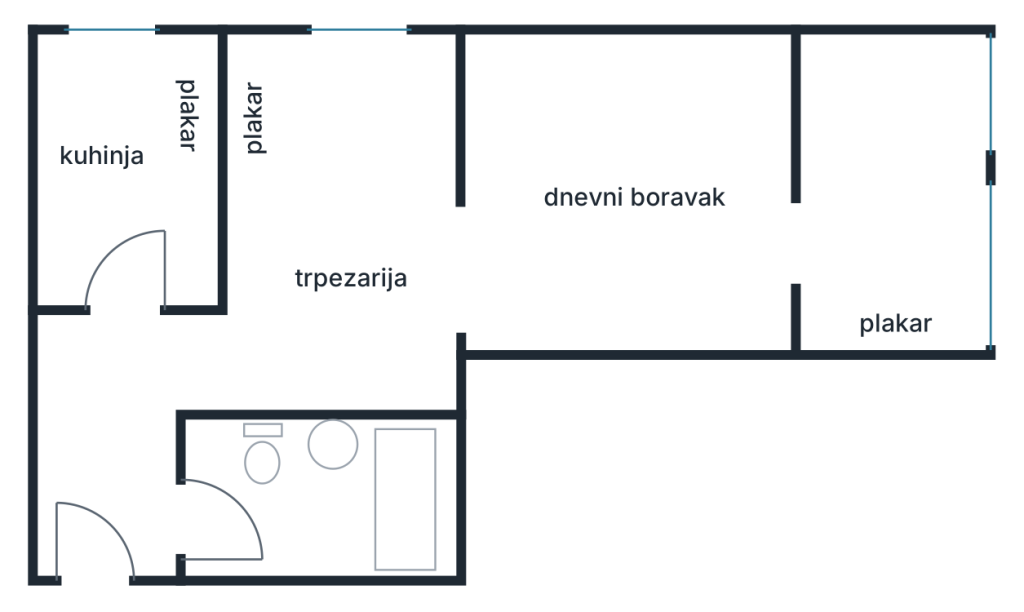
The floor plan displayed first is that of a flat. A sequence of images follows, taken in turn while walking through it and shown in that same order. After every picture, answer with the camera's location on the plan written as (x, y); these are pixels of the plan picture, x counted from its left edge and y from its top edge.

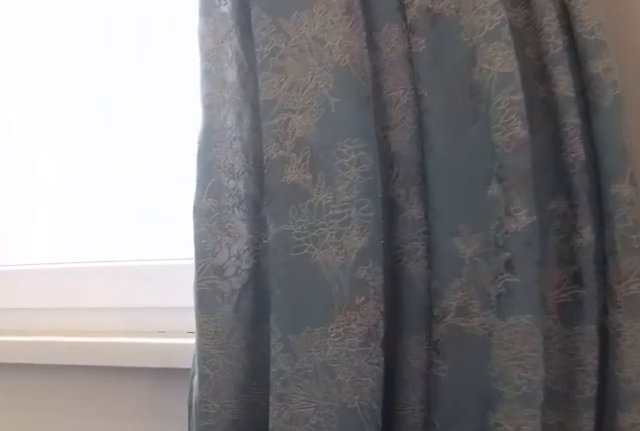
(899, 241)
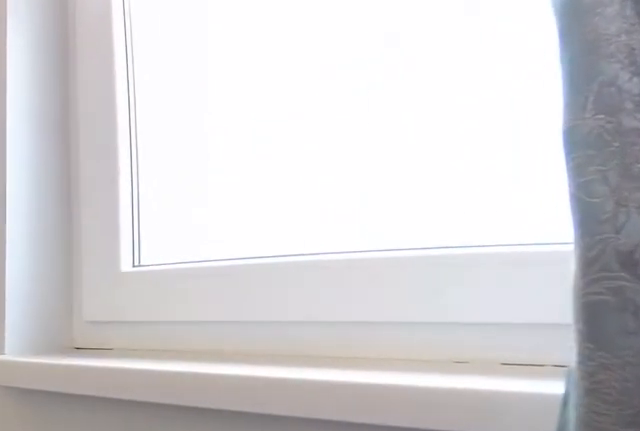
(905, 247)
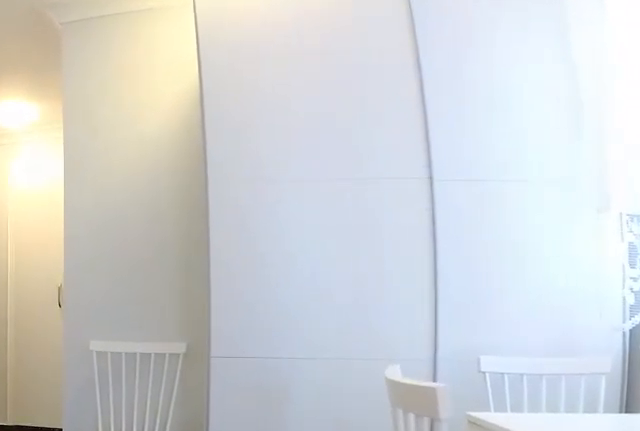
(549, 265)
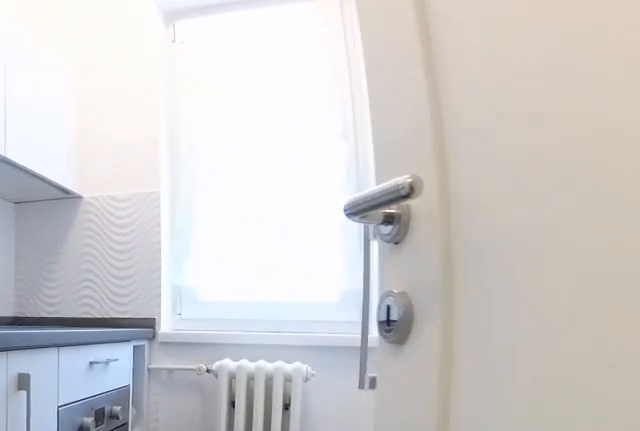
(128, 348)
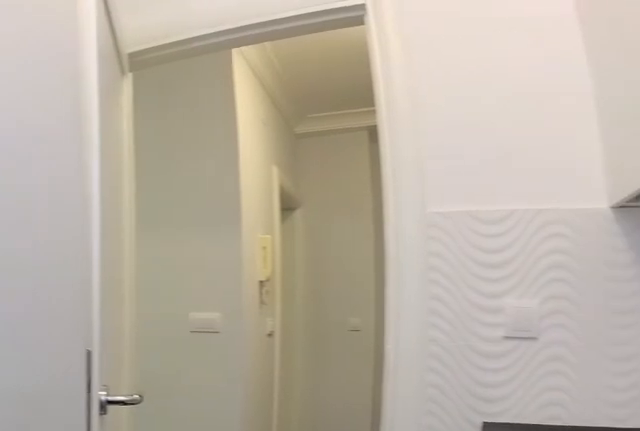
(129, 56)
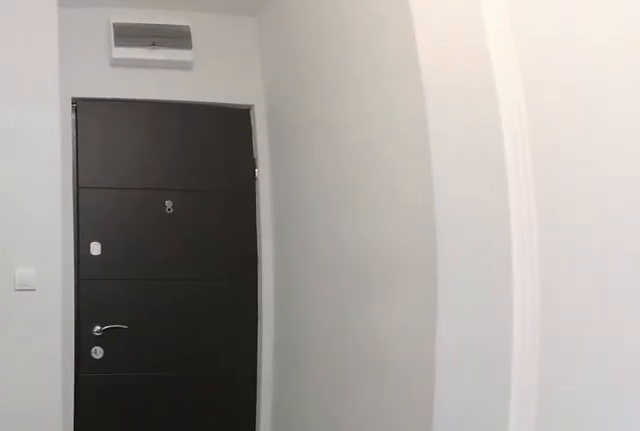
(128, 343)
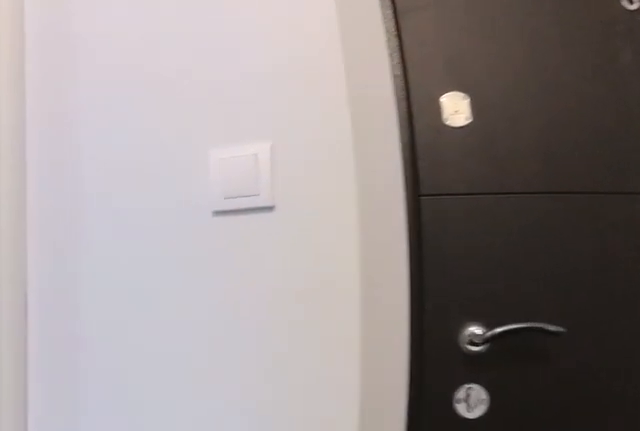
(125, 520)
